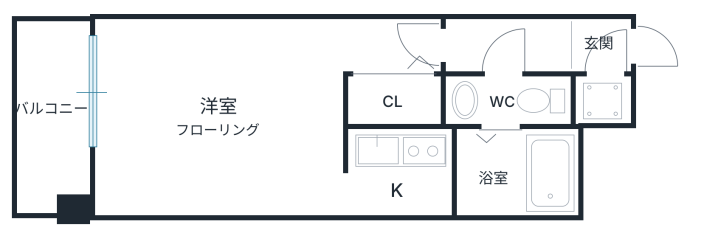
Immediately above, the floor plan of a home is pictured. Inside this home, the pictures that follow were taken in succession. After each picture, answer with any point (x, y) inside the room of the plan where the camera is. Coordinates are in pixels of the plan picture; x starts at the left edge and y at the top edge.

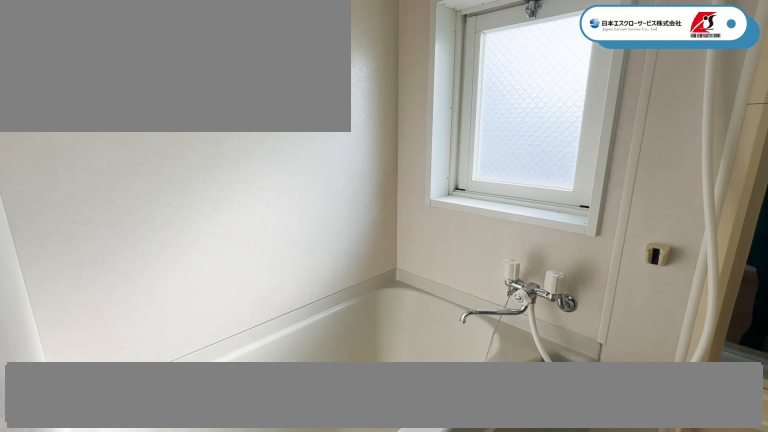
(515, 172)
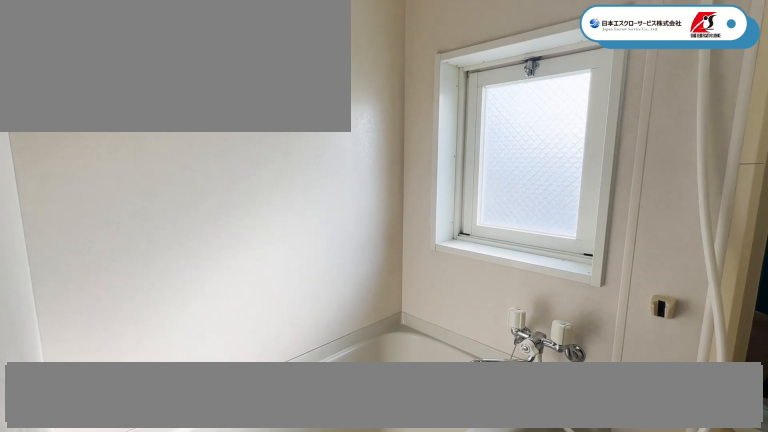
(515, 172)
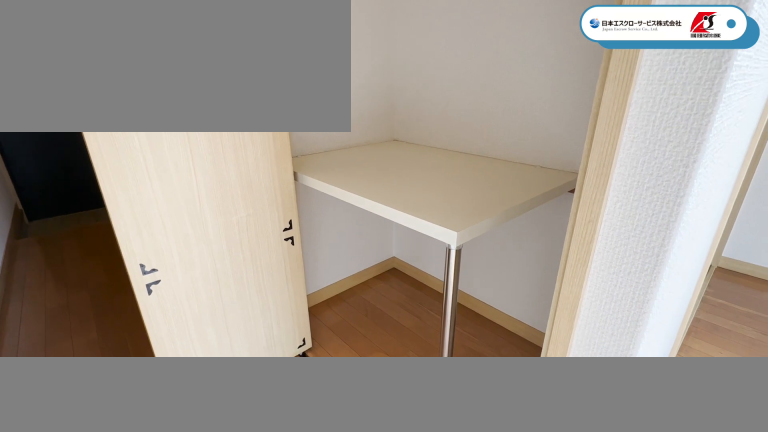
(394, 99)
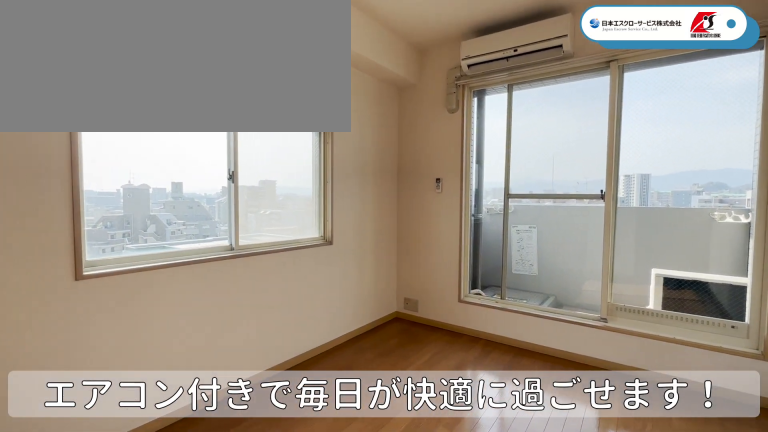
(220, 118)
